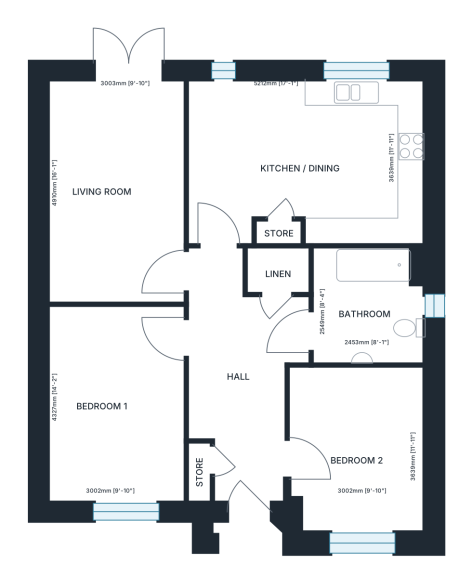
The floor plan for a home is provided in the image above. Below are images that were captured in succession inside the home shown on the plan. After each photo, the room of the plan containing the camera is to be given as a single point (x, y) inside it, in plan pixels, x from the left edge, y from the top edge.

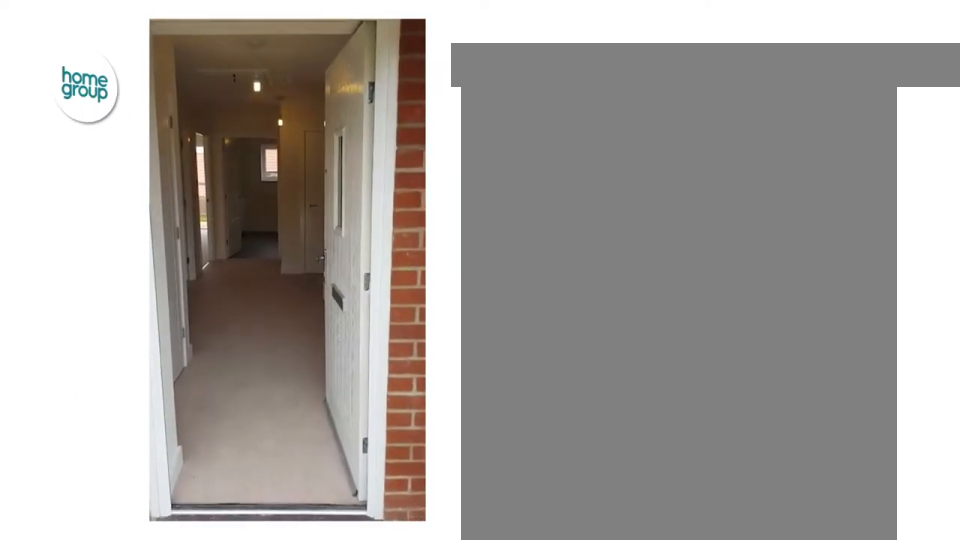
(275, 363)
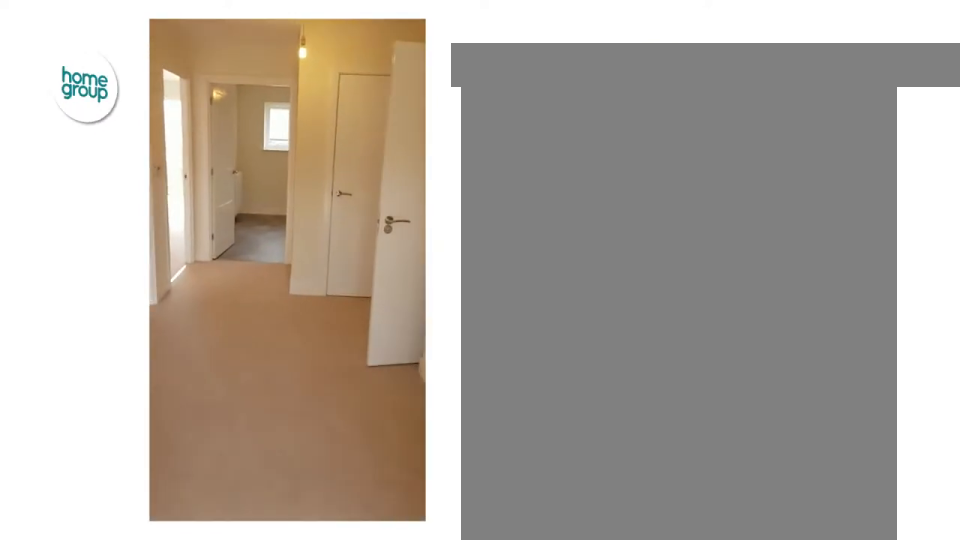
(275, 363)
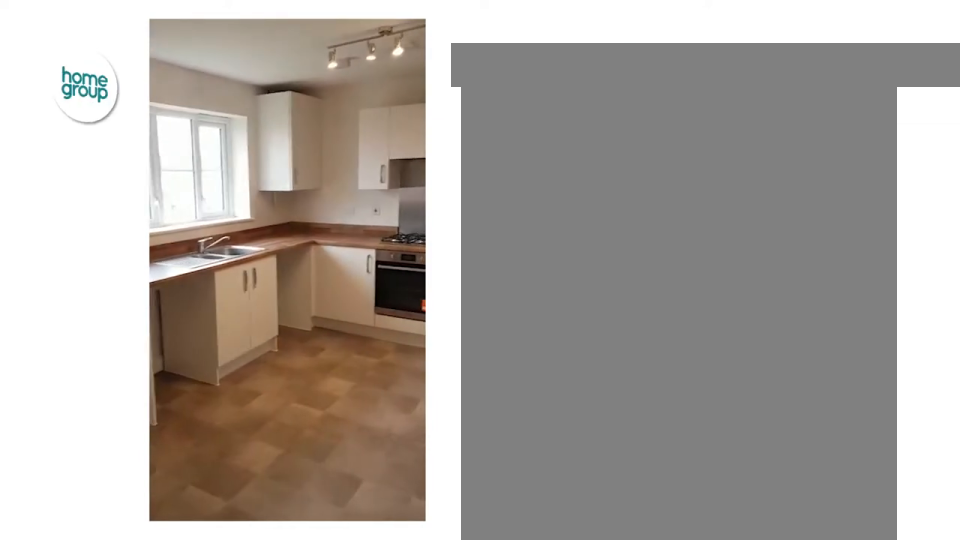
(306, 161)
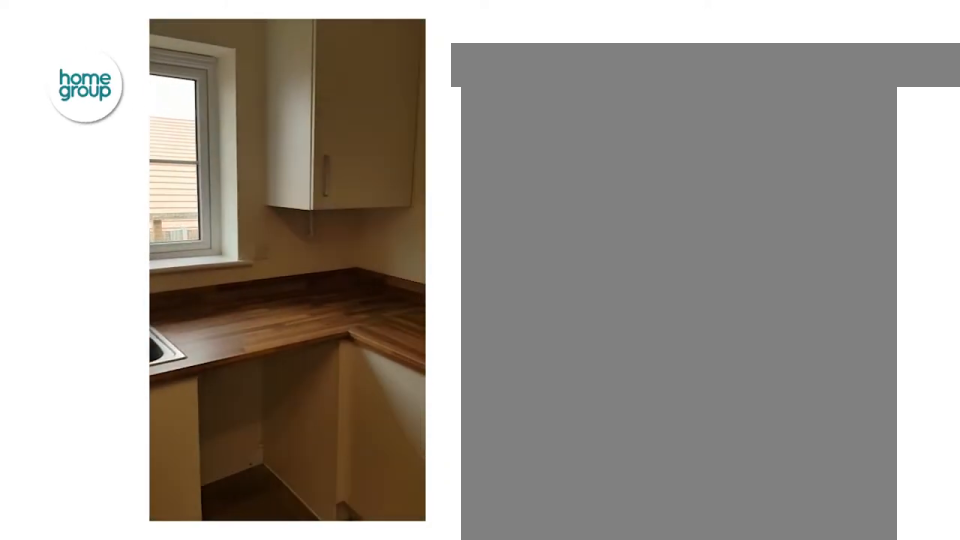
(306, 161)
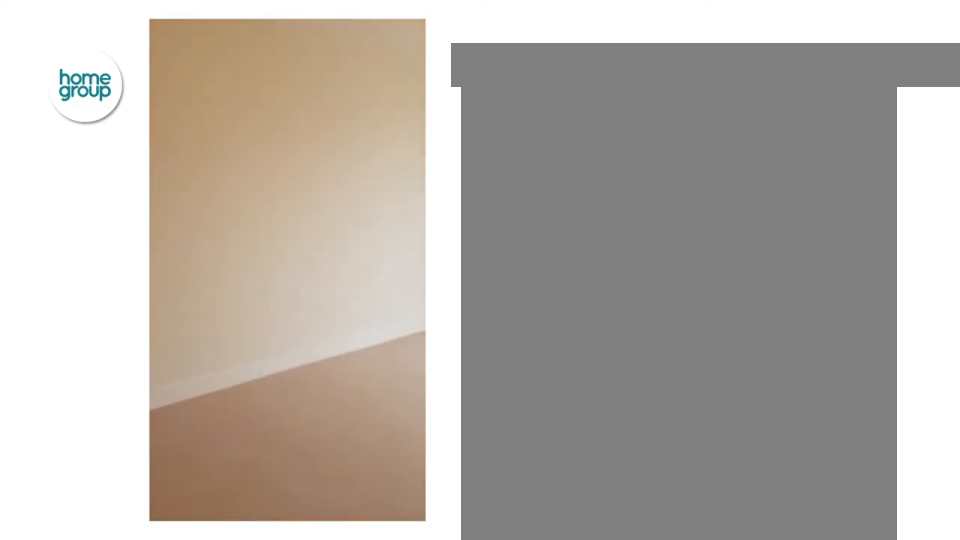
(116, 190)
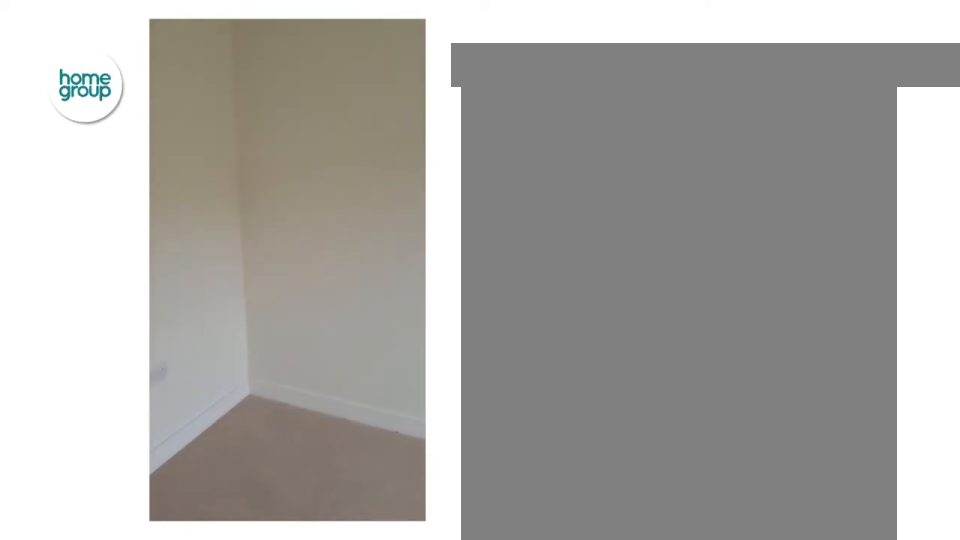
(359, 449)
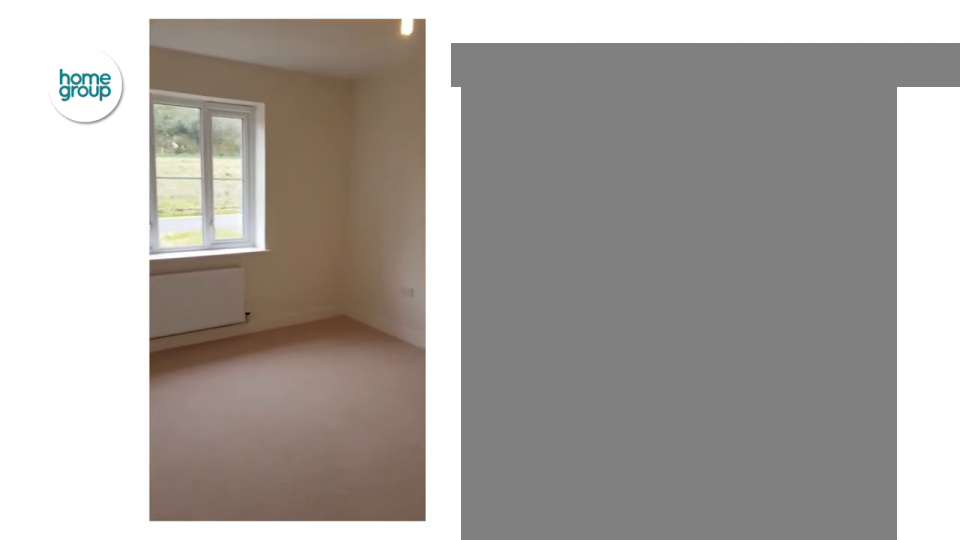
(116, 403)
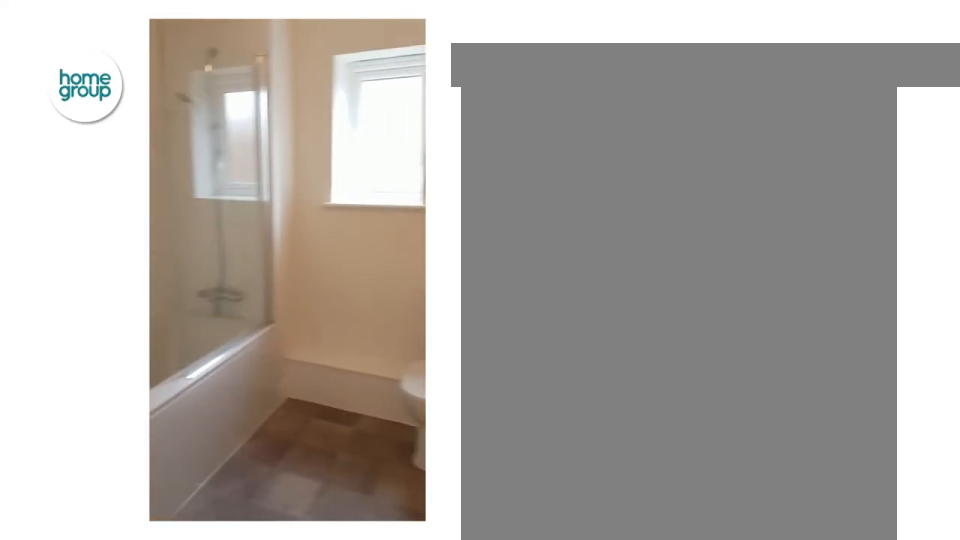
(367, 306)
